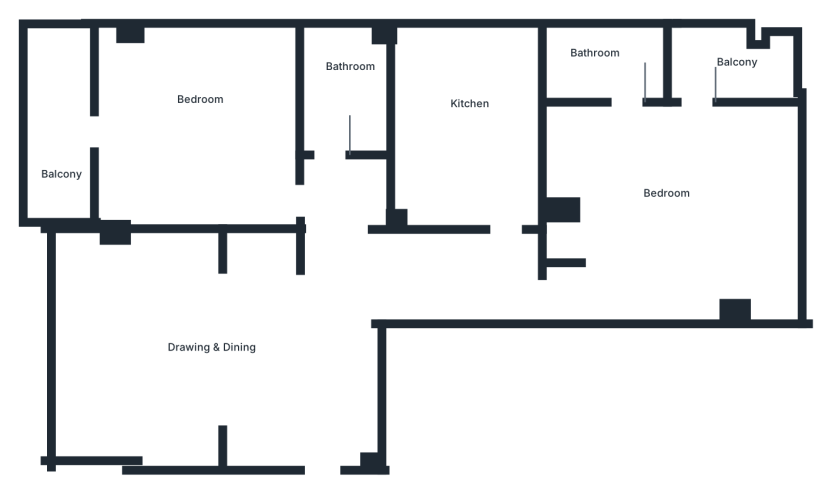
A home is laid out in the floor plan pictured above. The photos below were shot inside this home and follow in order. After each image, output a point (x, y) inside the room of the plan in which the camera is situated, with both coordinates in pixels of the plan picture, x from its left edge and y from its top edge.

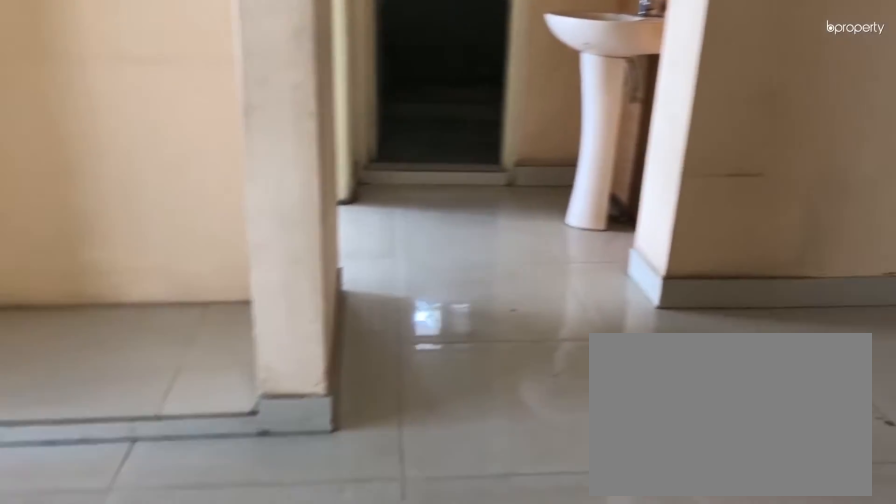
(189, 354)
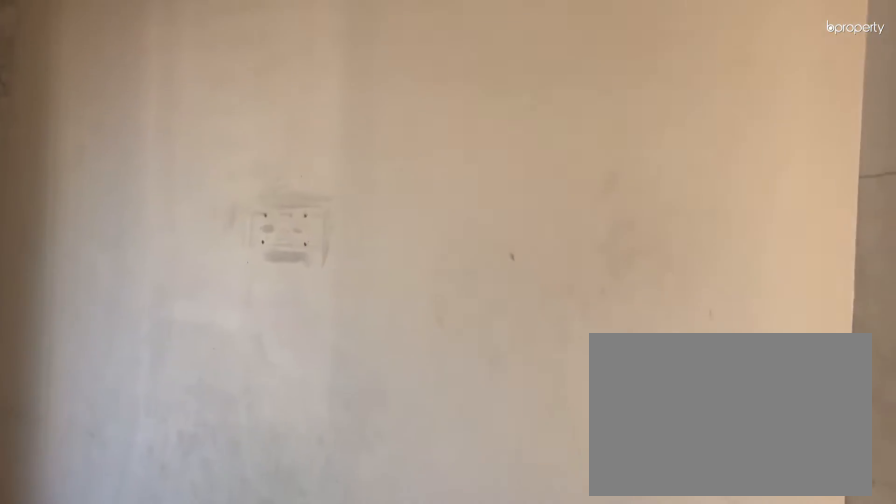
(201, 354)
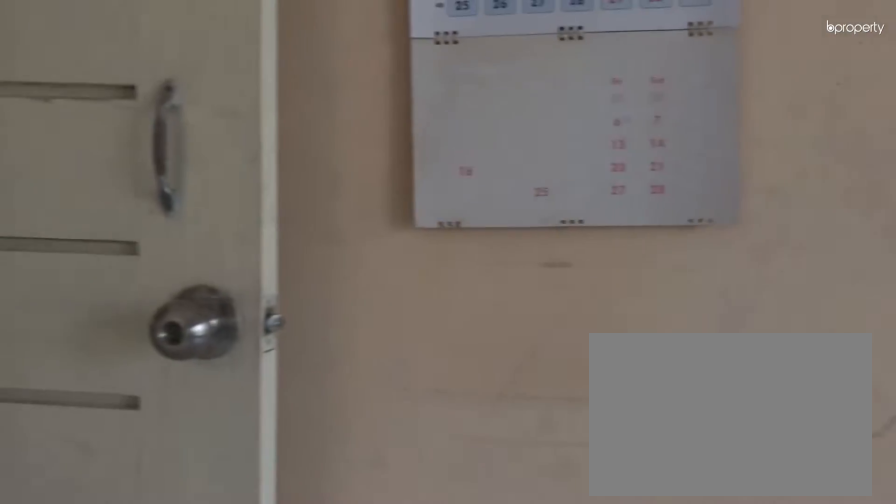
(198, 119)
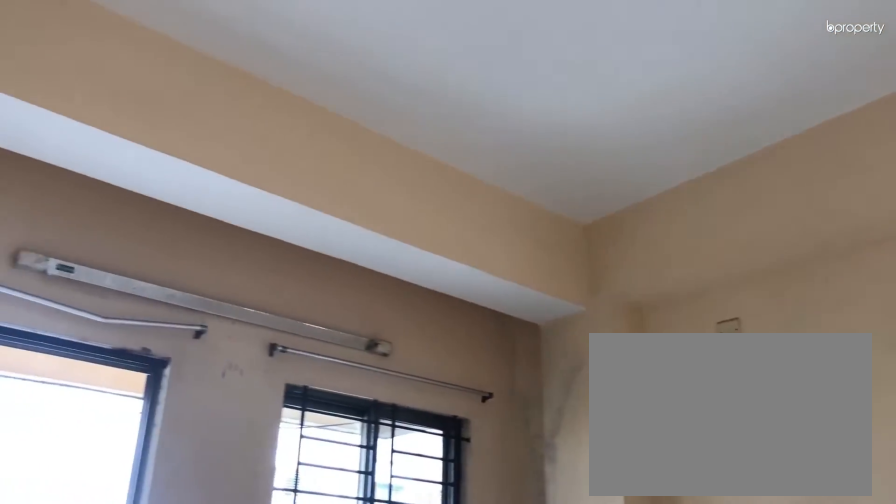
(198, 119)
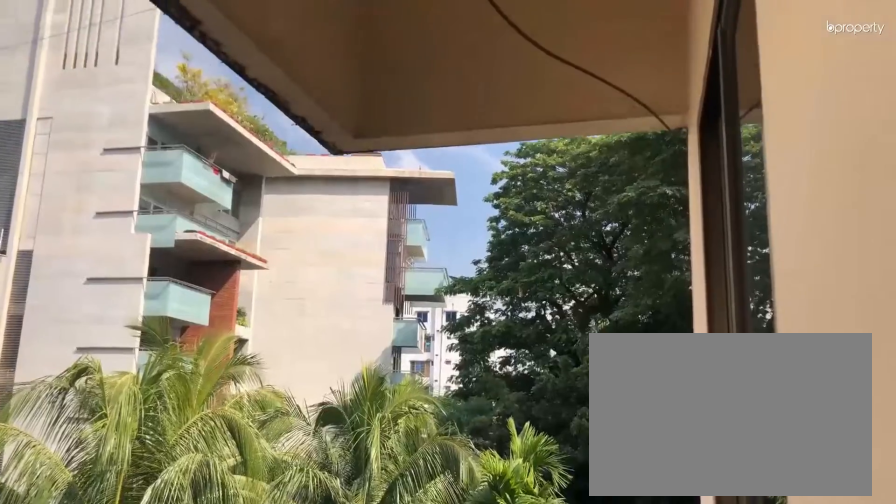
(68, 131)
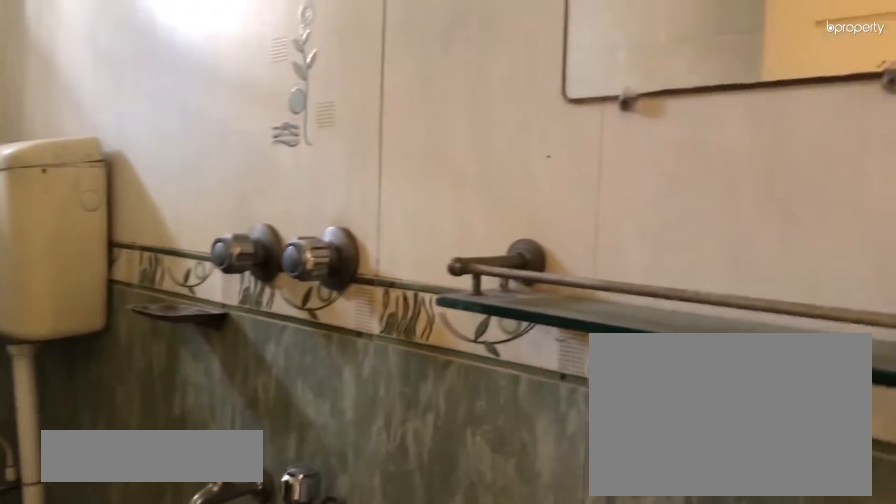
(342, 93)
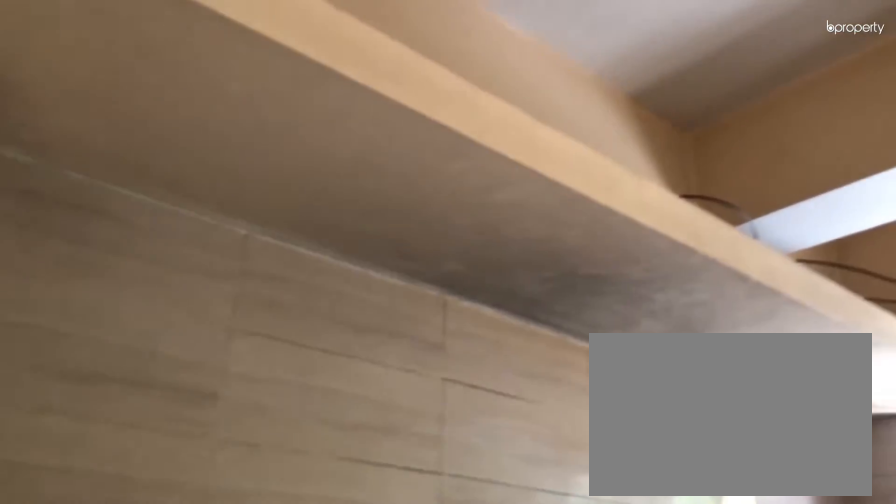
(473, 122)
